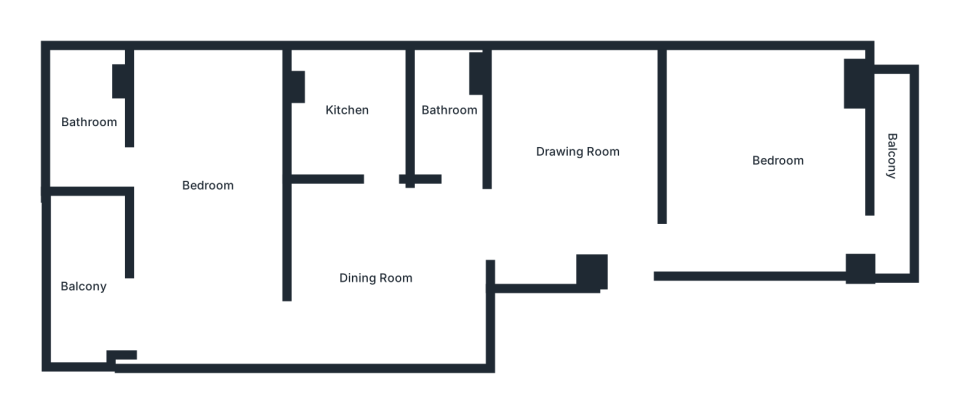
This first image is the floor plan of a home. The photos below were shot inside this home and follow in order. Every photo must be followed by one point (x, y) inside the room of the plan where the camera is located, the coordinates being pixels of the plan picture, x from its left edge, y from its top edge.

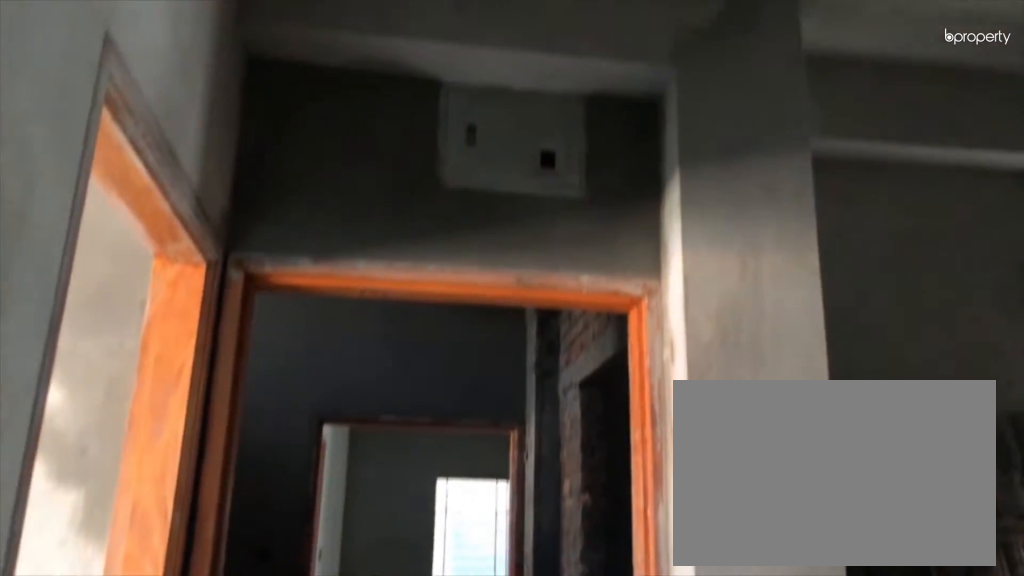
(566, 166)
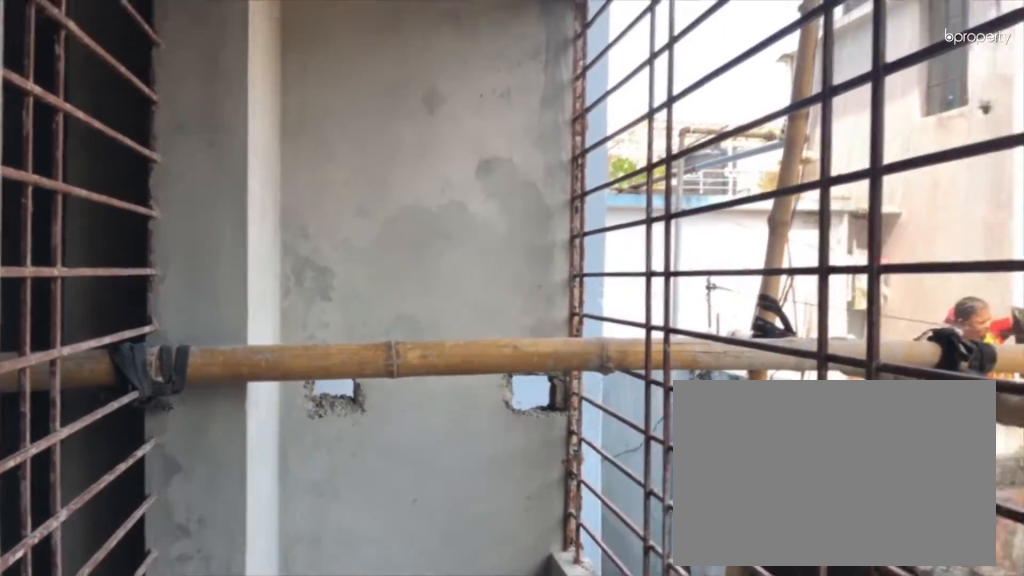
(892, 209)
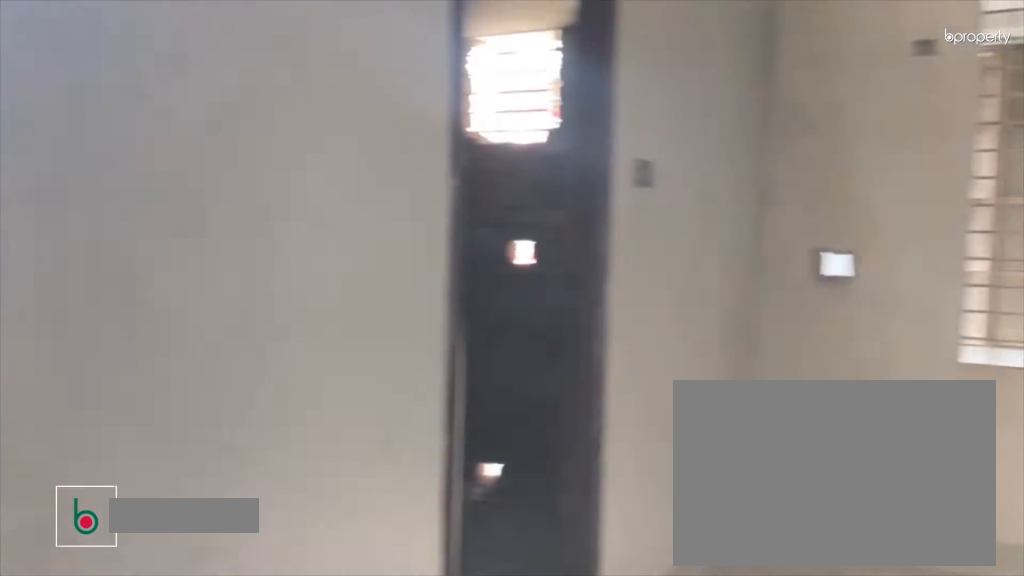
(204, 192)
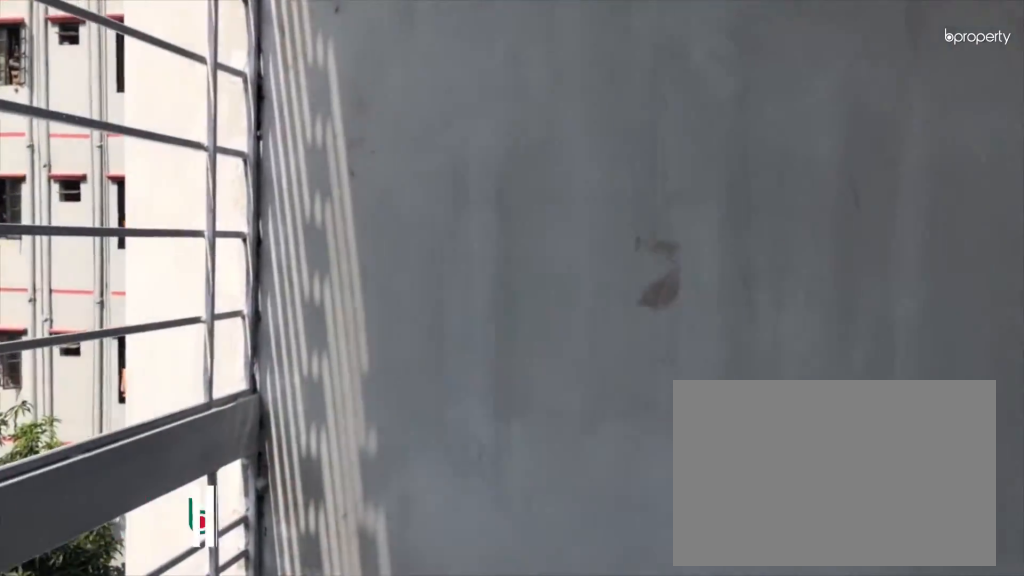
(82, 281)
